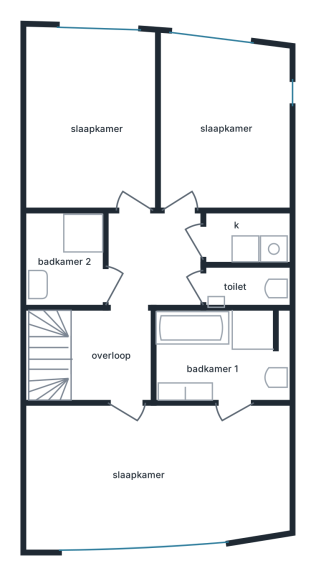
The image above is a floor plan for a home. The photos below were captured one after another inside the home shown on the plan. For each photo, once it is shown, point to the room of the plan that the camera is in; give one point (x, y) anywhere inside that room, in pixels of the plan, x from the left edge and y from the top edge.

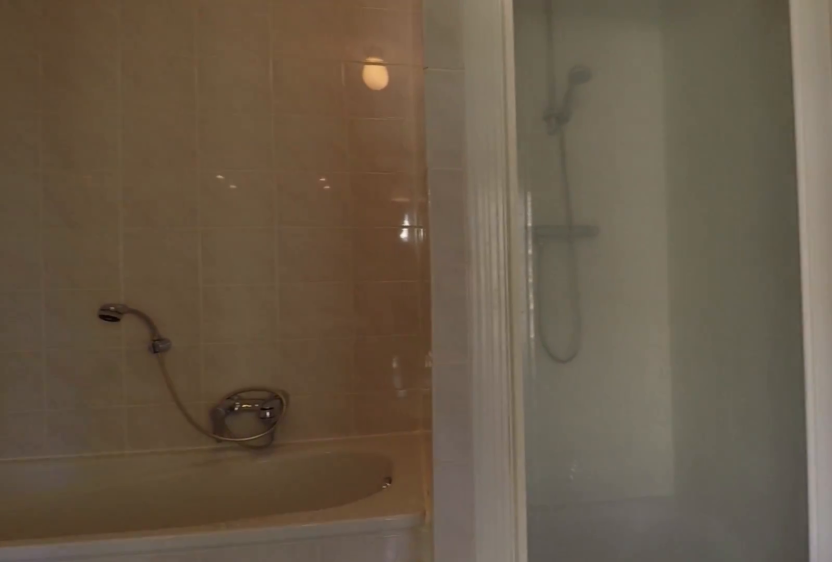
(215, 351)
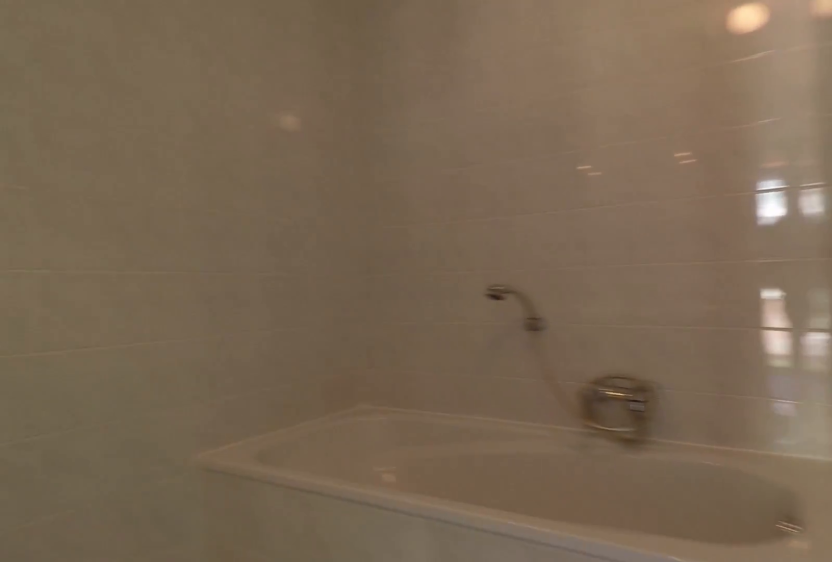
(215, 351)
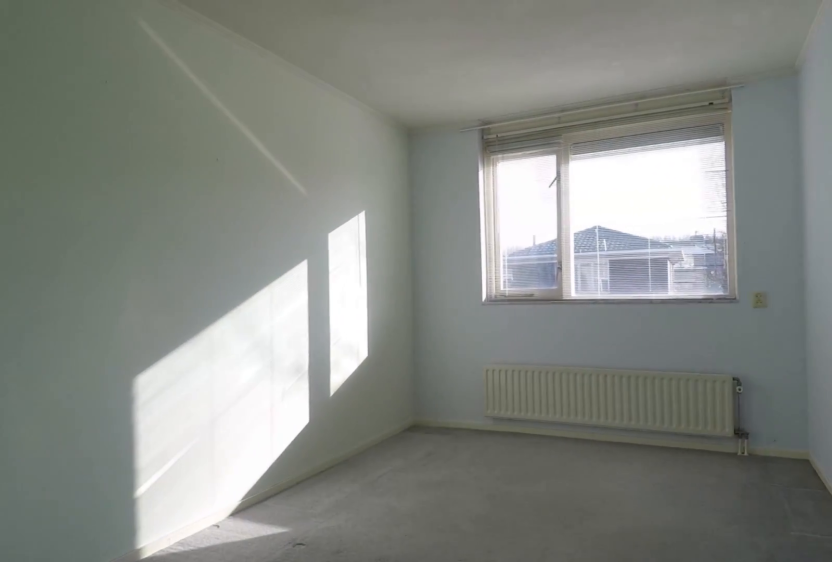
(92, 120)
